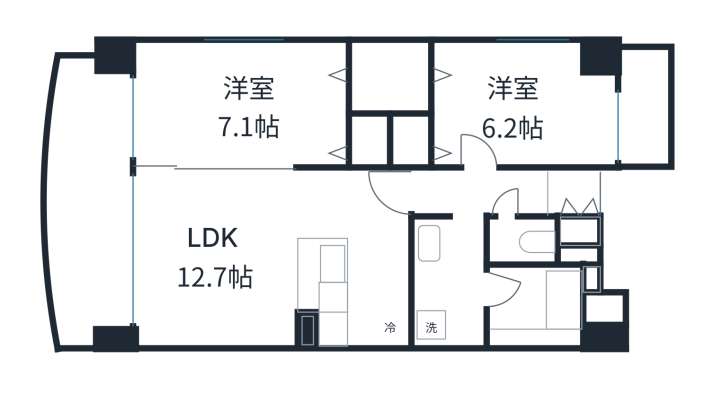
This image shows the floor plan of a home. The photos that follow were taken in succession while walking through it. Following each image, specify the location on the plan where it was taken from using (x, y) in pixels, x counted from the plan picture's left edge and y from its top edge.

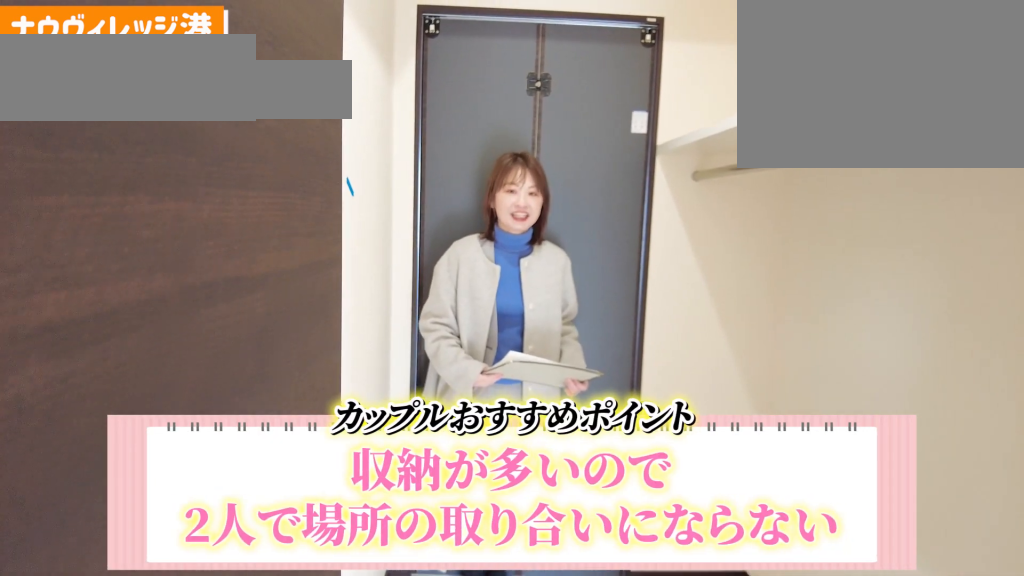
(391, 71)
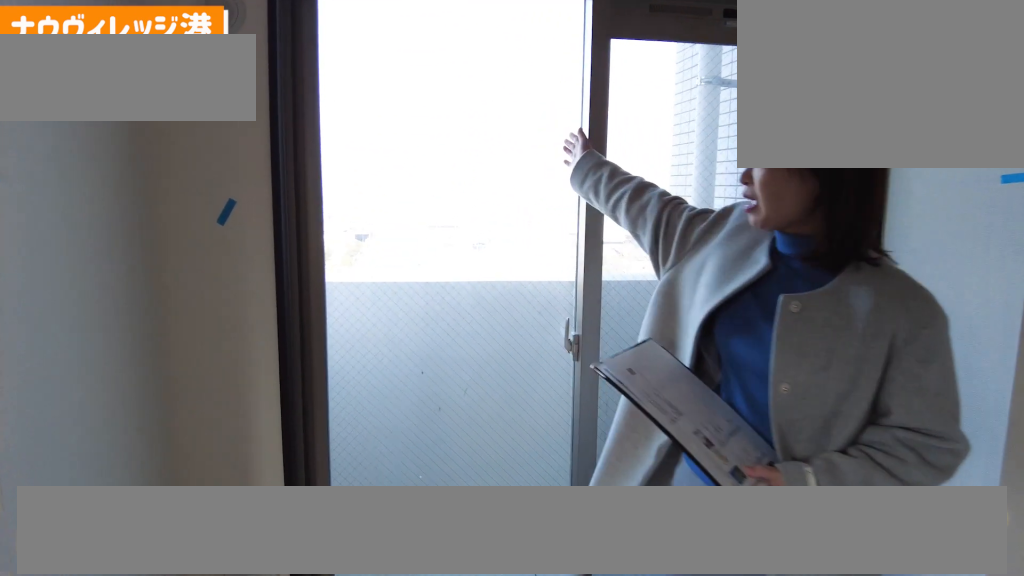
(588, 114)
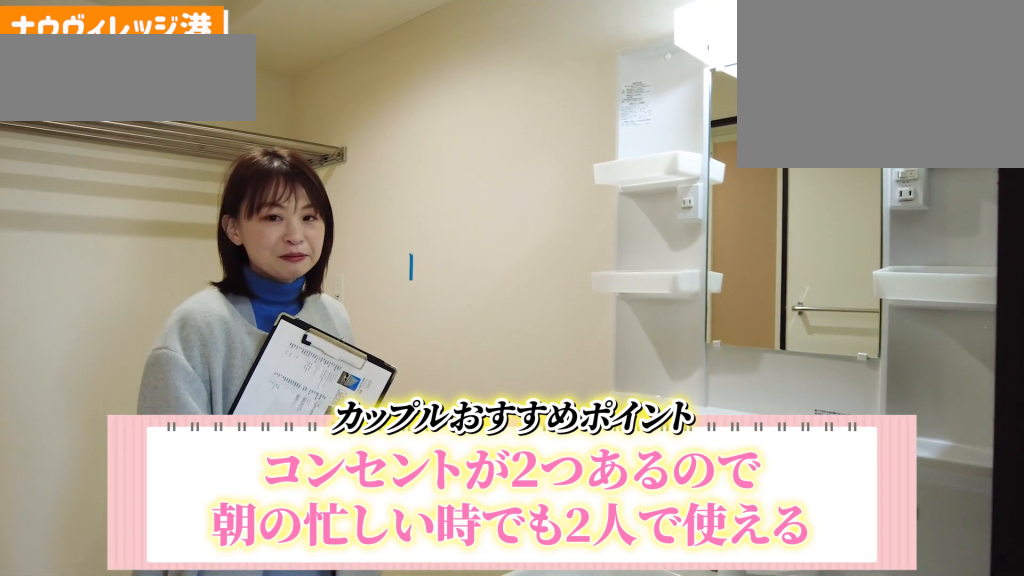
(453, 284)
